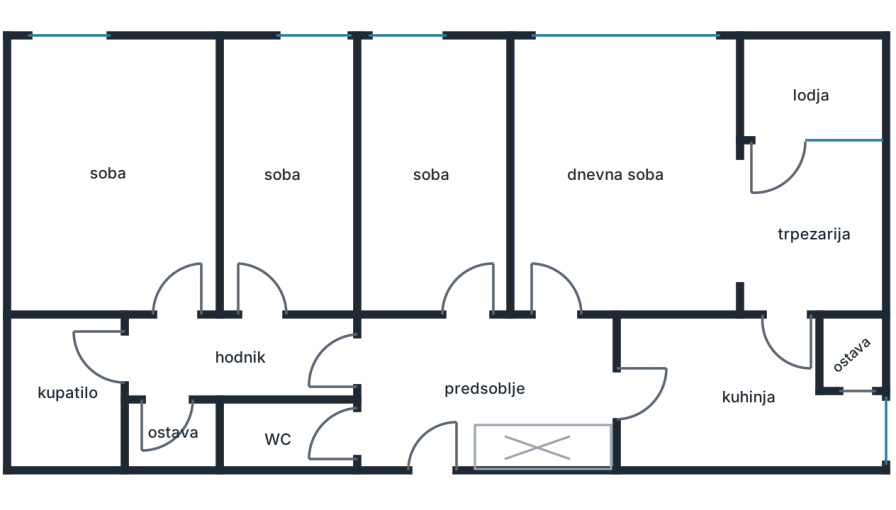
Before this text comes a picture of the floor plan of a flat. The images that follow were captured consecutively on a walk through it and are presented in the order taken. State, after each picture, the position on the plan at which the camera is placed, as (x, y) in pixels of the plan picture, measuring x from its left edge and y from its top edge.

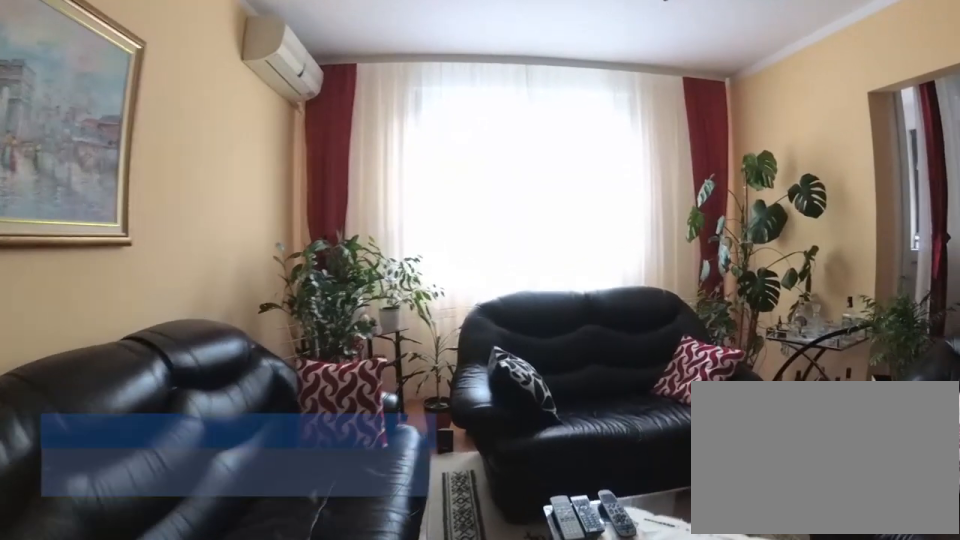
(574, 250)
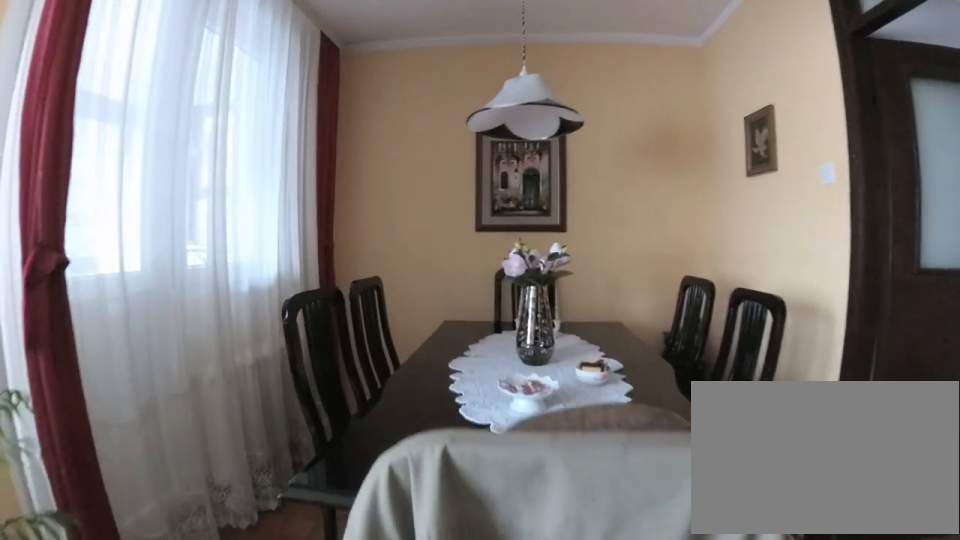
(639, 188)
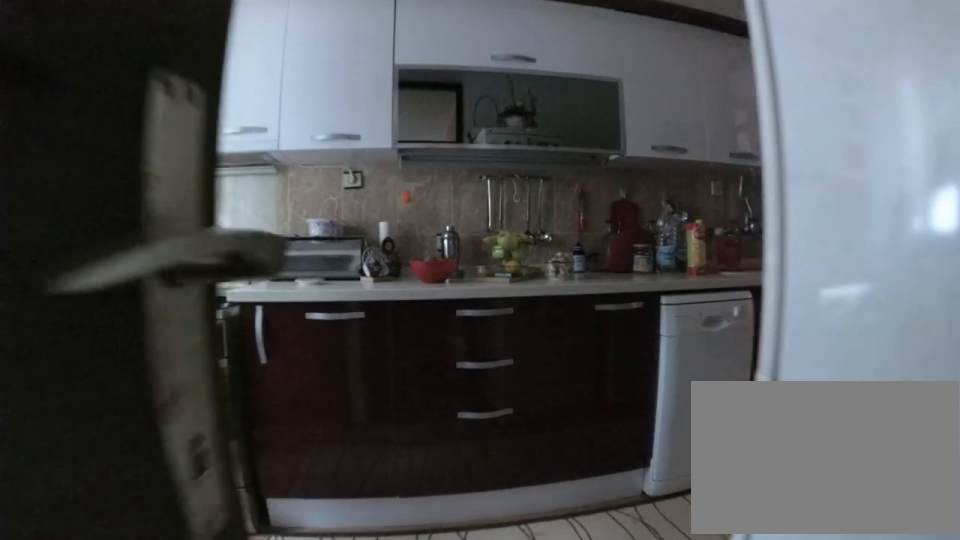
(774, 311)
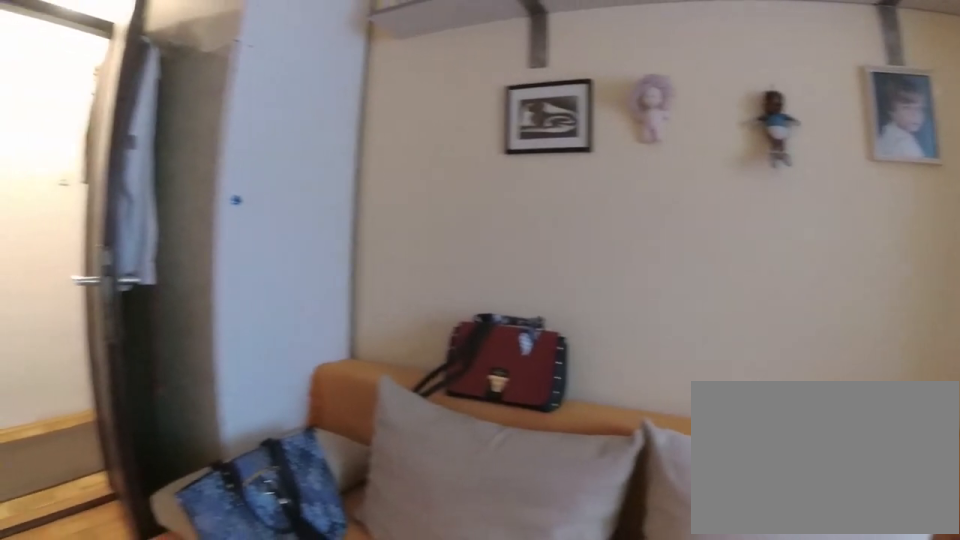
(310, 135)
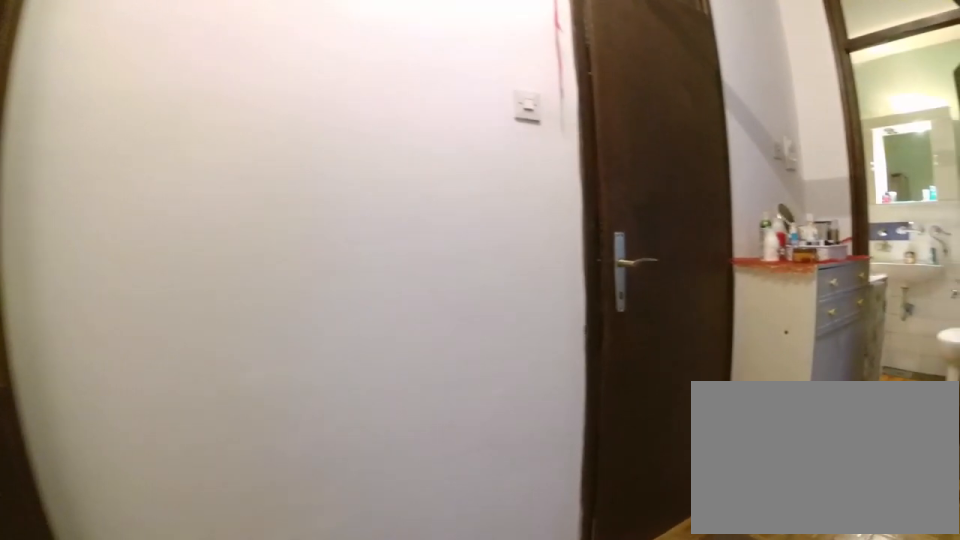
(284, 297)
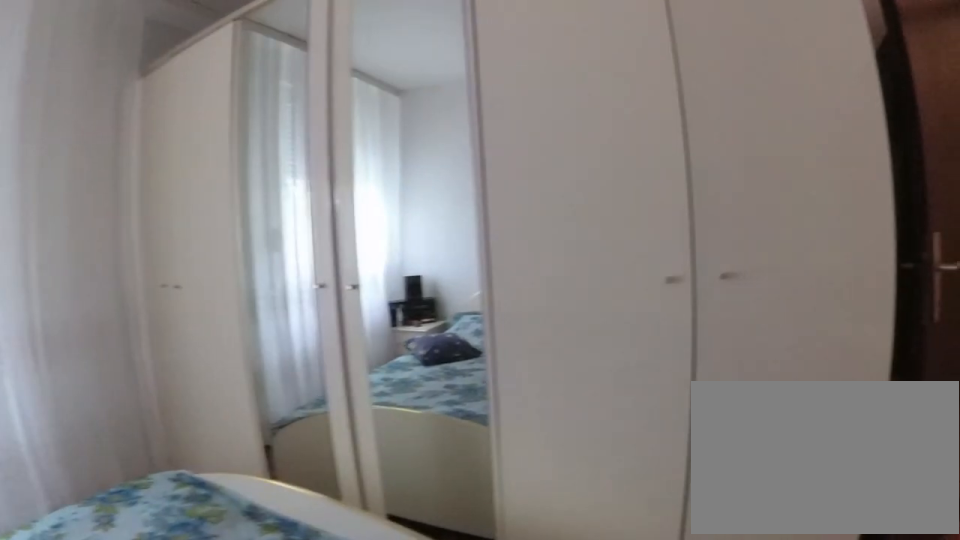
(61, 197)
